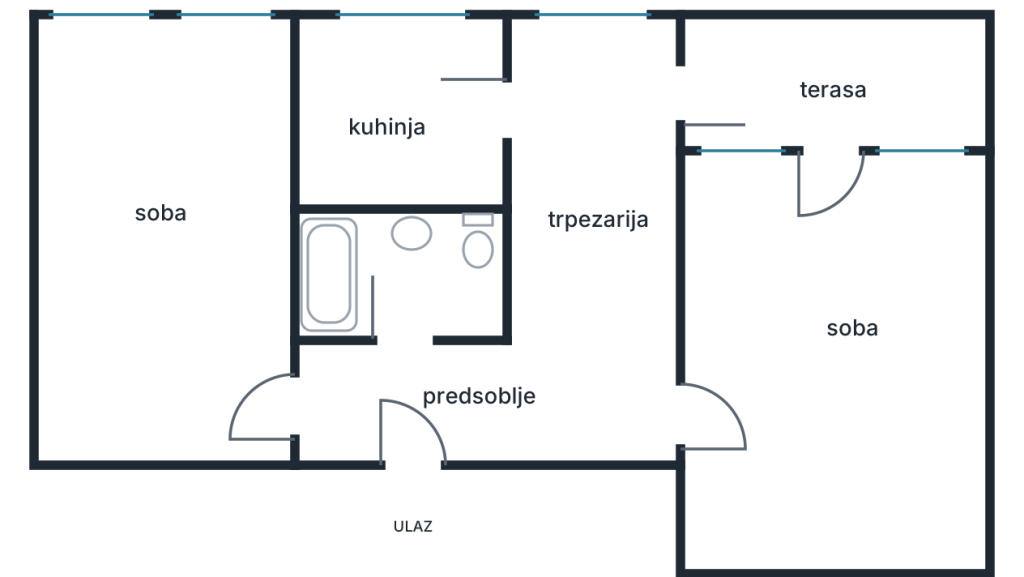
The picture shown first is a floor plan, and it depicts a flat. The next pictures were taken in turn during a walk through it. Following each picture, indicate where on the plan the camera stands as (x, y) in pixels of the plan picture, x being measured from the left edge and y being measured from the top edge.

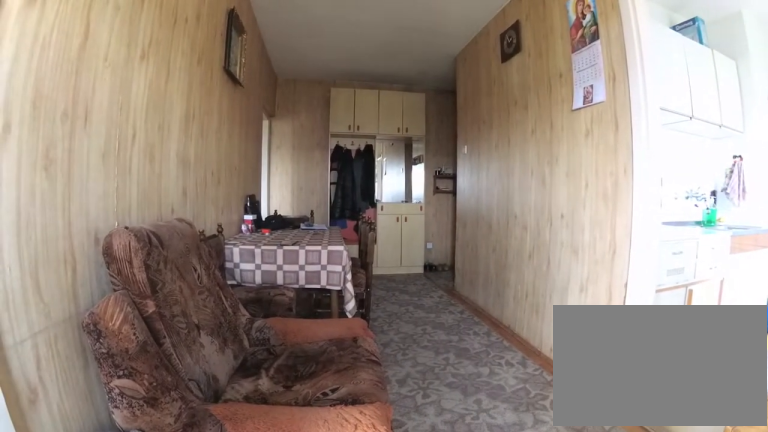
(615, 89)
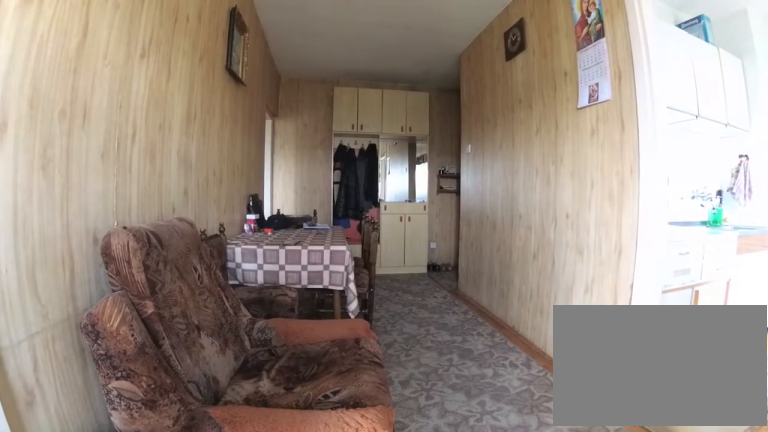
(615, 89)
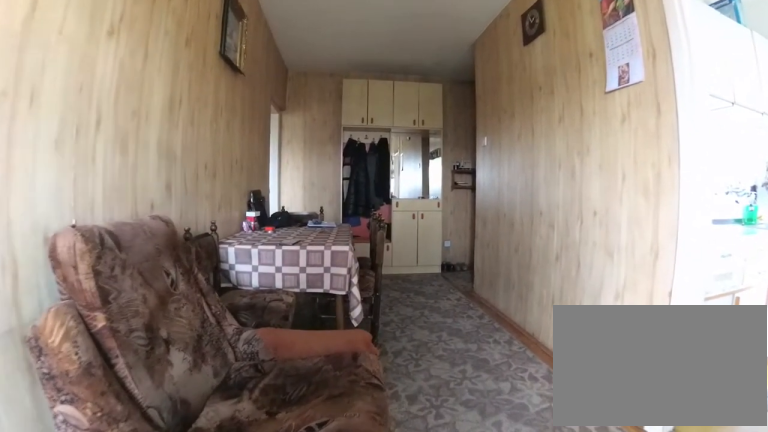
(613, 96)
